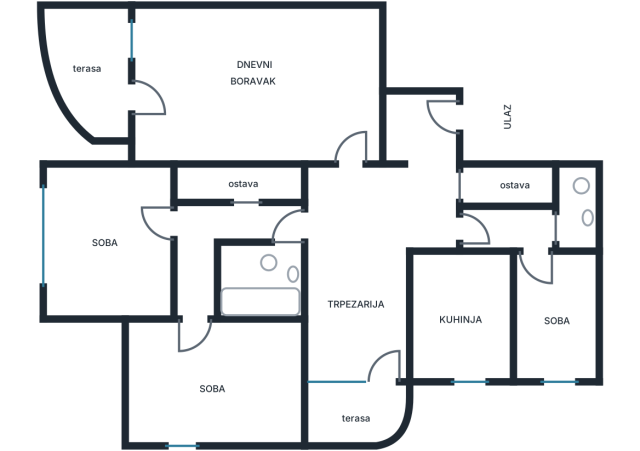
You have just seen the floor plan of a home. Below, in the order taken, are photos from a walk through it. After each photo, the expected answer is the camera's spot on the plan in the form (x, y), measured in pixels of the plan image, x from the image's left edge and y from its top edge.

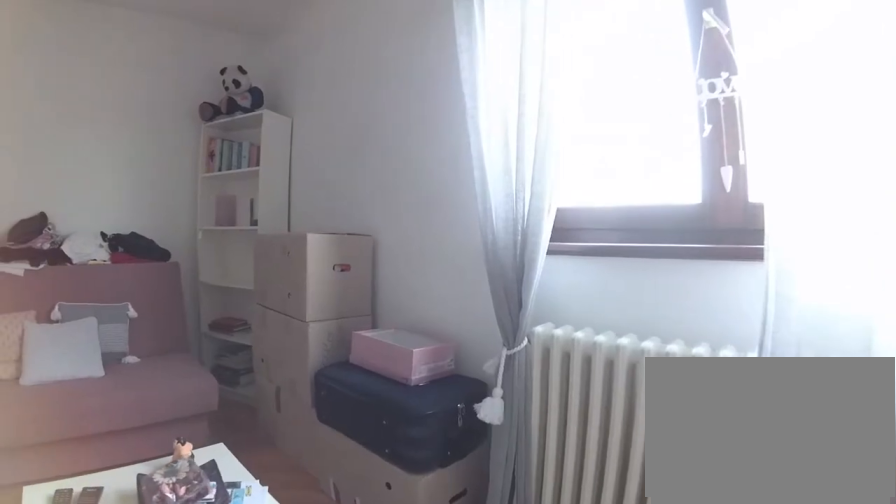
(184, 409)
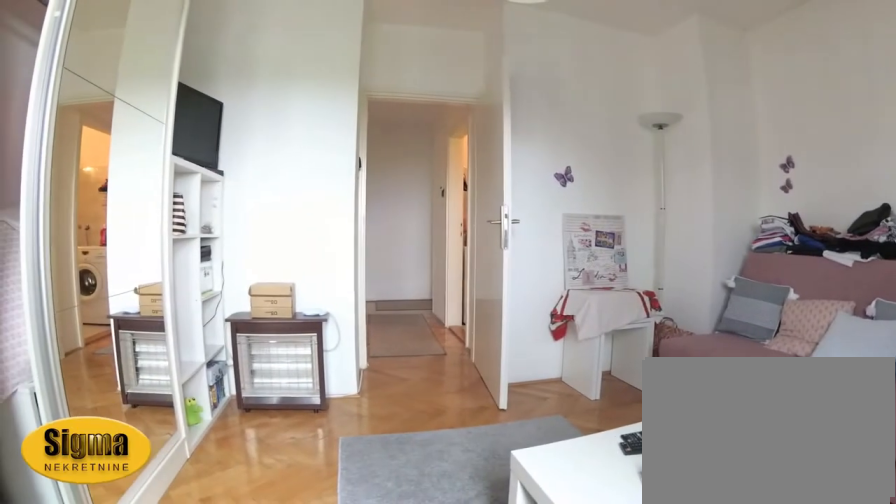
(207, 441)
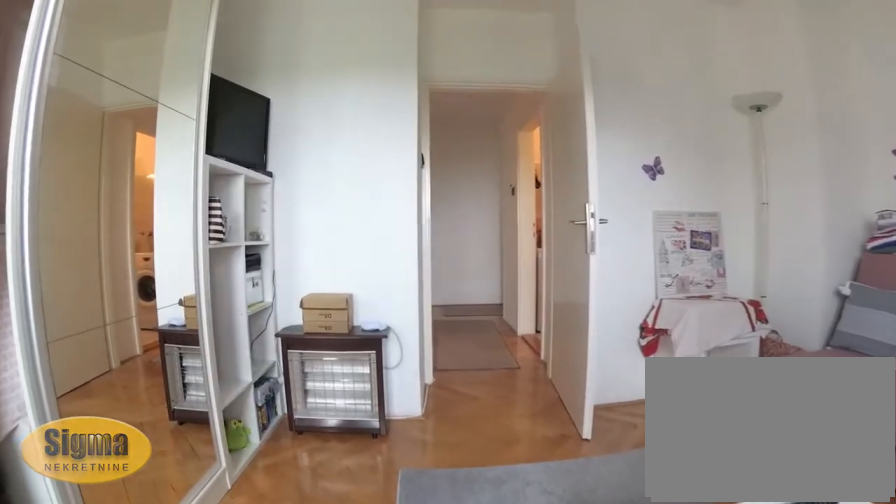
(208, 429)
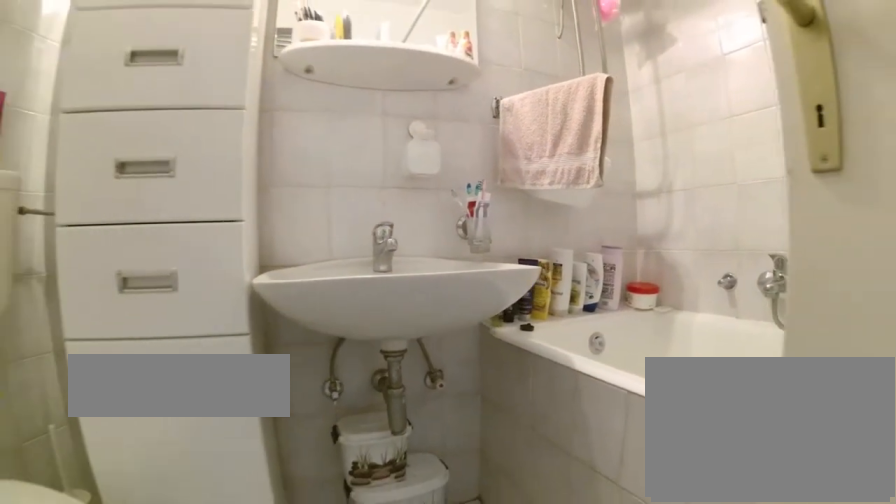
(223, 279)
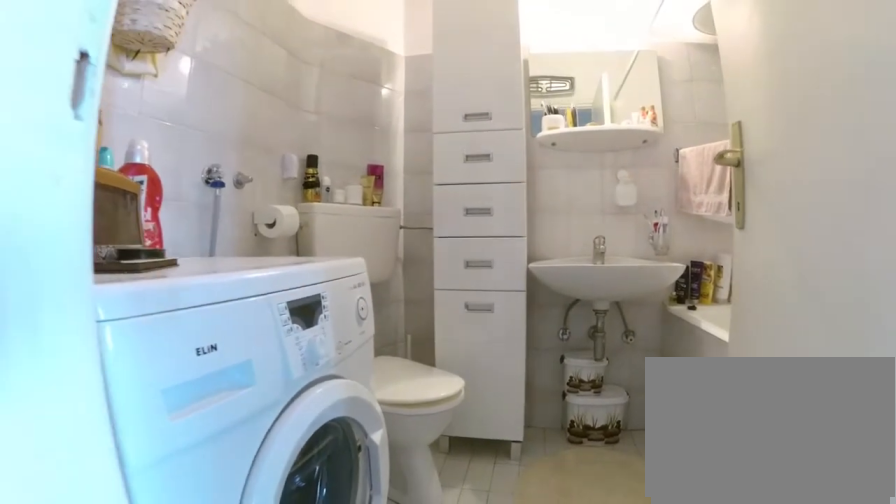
(195, 287)
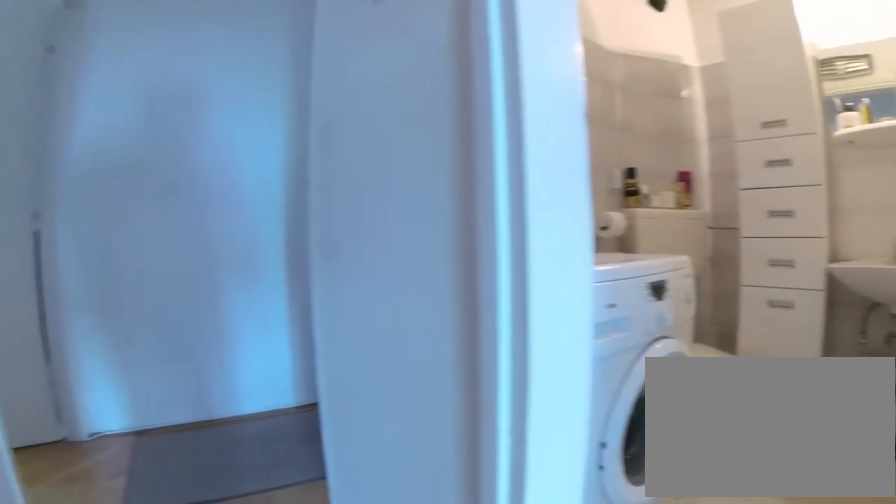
(194, 301)
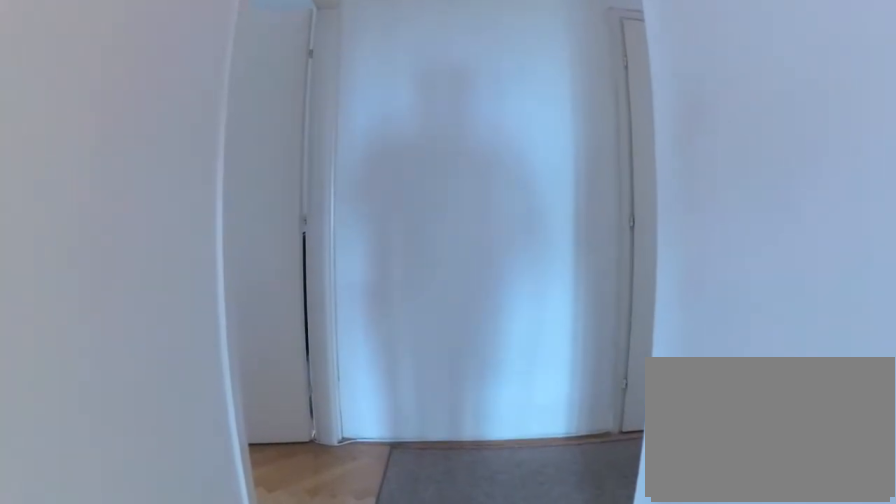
(195, 291)
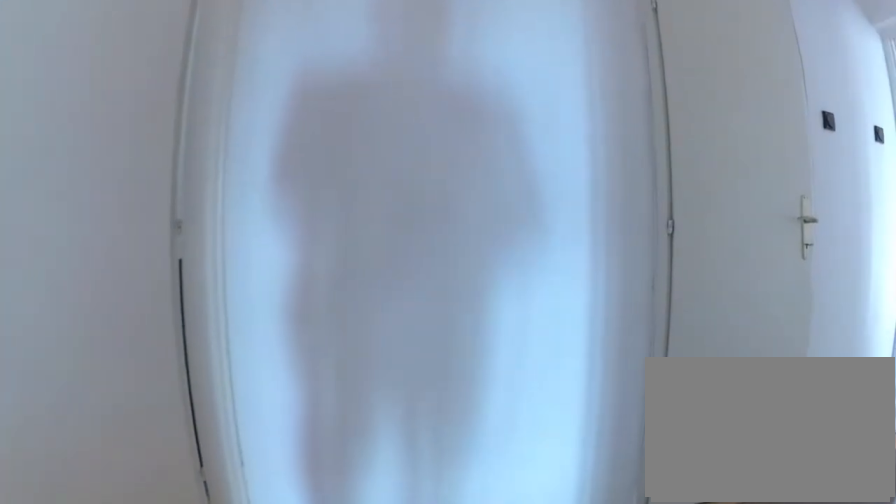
(195, 265)
